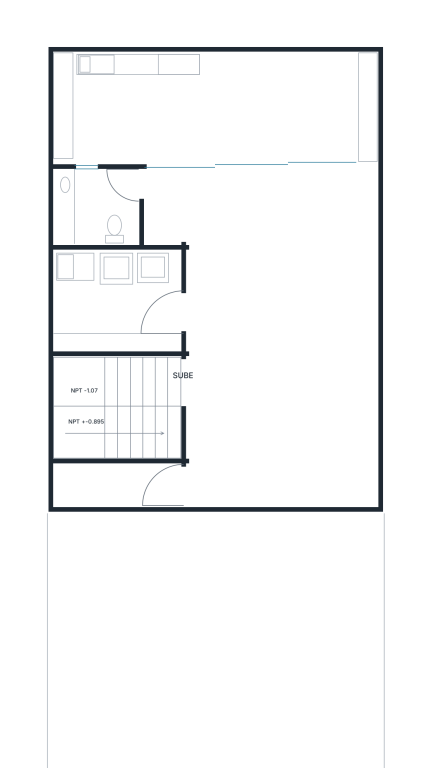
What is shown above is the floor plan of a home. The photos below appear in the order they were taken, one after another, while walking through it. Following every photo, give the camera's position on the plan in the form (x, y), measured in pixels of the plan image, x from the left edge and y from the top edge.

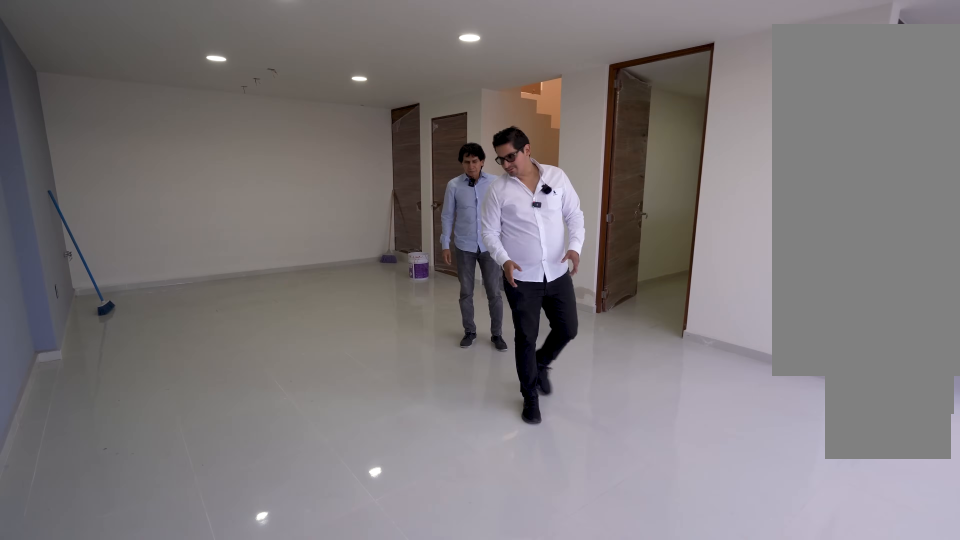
(292, 249)
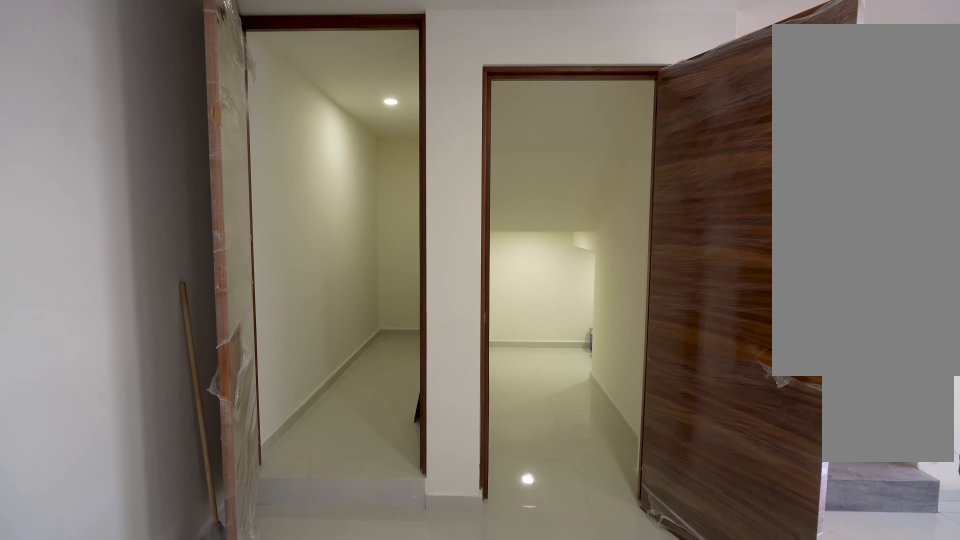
(275, 470)
